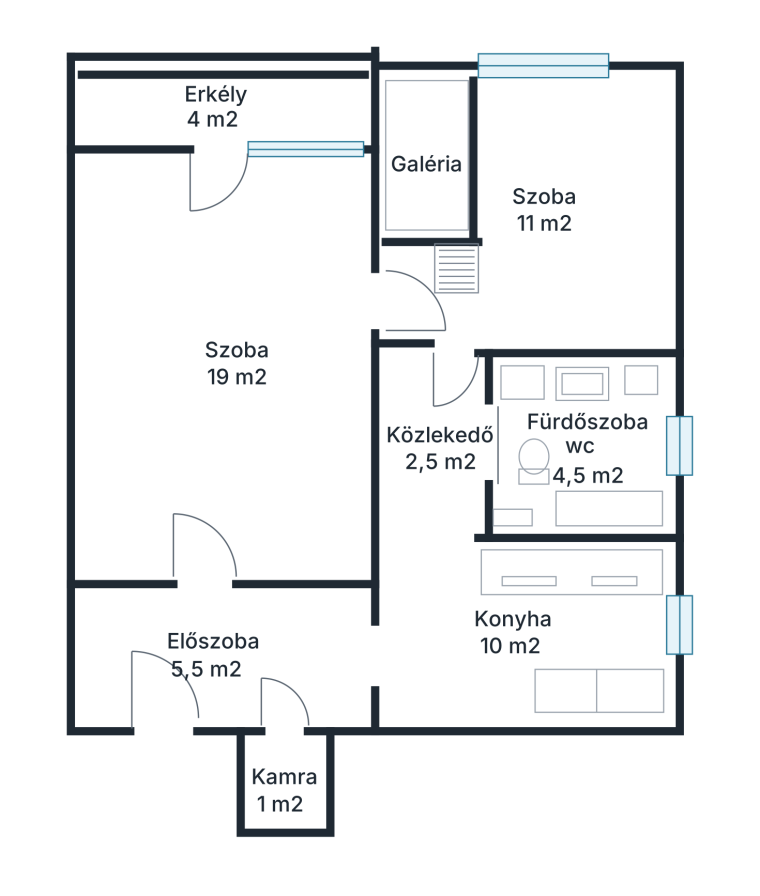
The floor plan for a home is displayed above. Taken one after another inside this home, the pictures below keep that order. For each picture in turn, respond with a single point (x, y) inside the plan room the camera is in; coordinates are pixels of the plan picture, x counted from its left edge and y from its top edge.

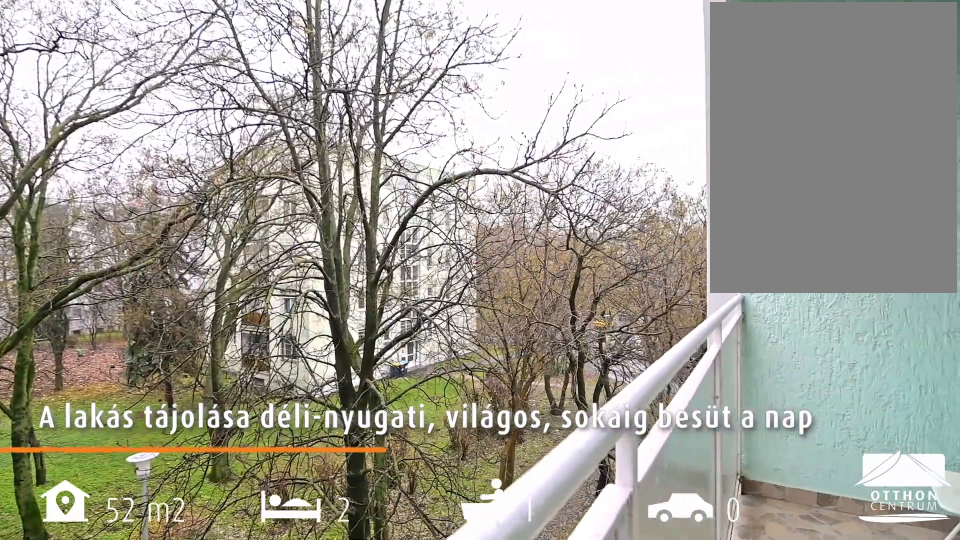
(220, 102)
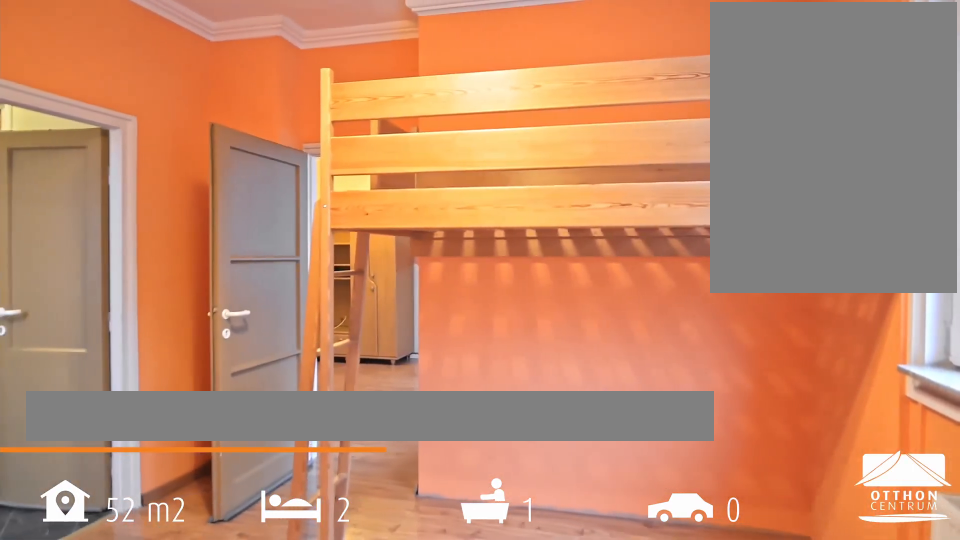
(545, 206)
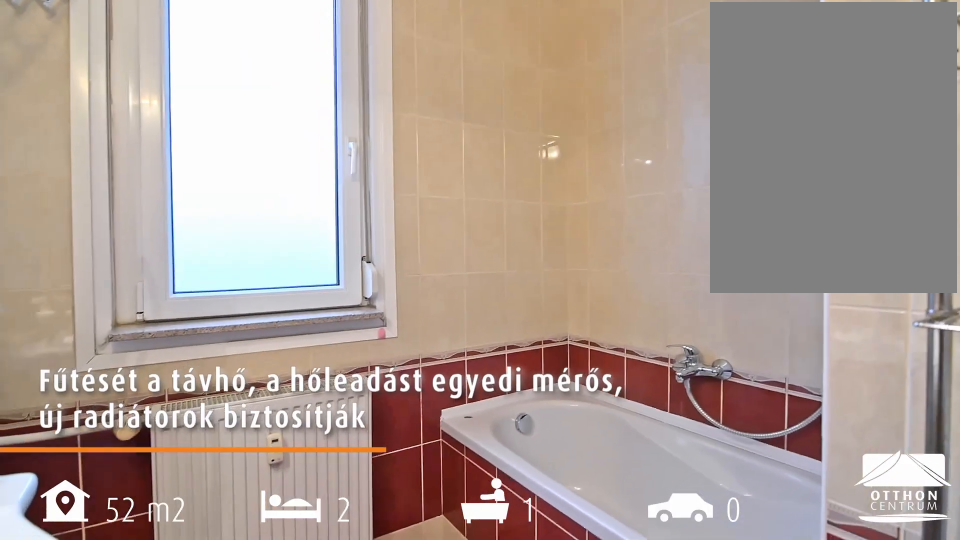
(589, 442)
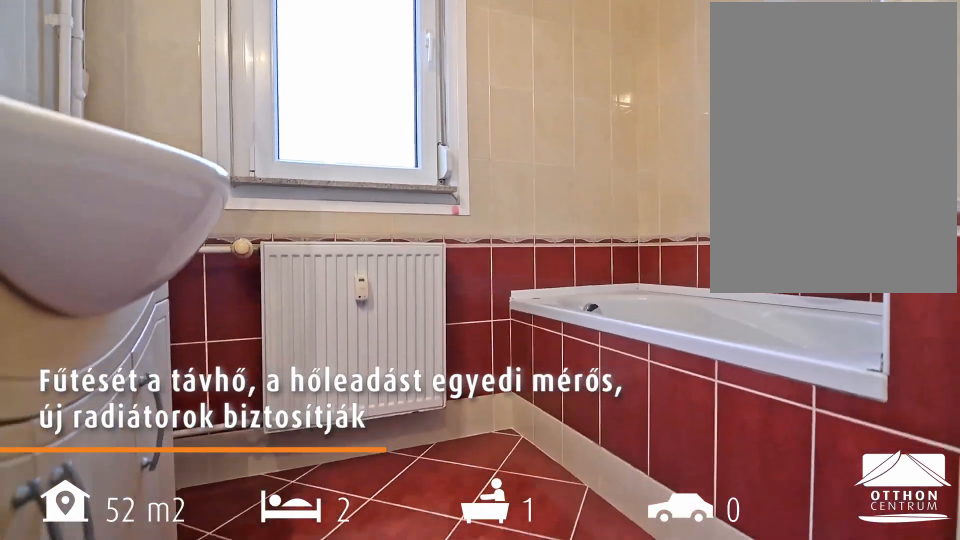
(589, 442)
